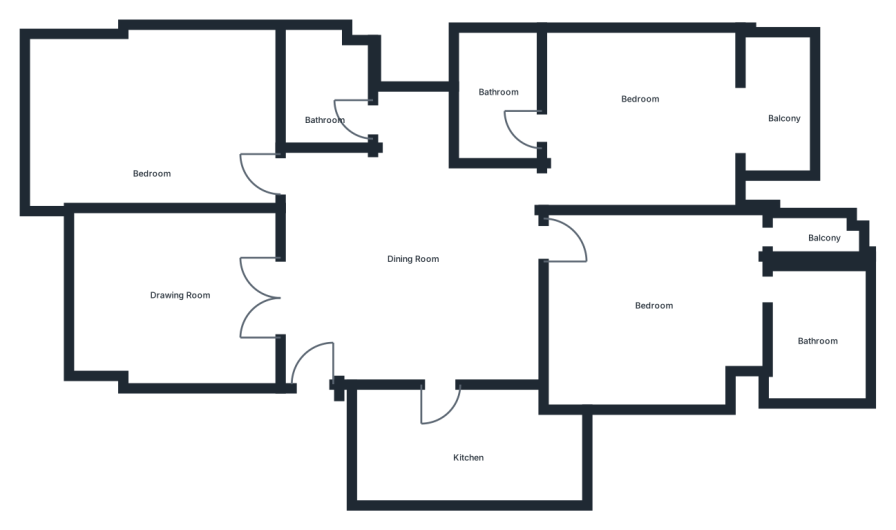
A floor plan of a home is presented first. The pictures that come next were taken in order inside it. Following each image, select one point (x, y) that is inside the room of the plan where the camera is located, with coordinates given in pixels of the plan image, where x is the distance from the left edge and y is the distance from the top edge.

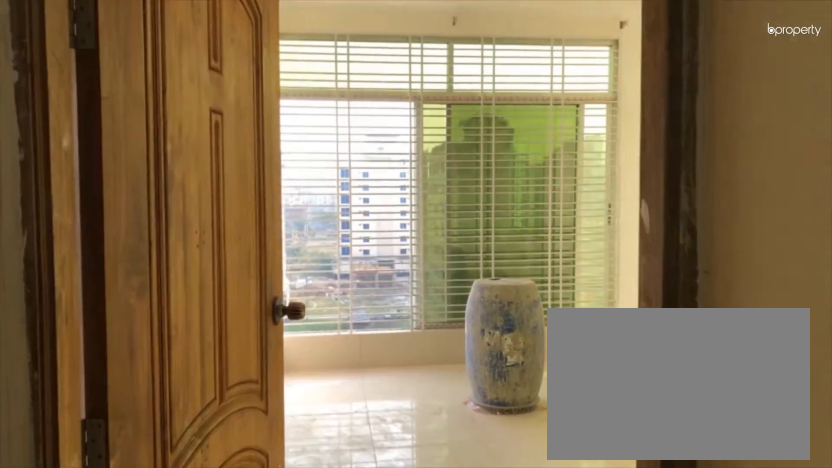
(289, 178)
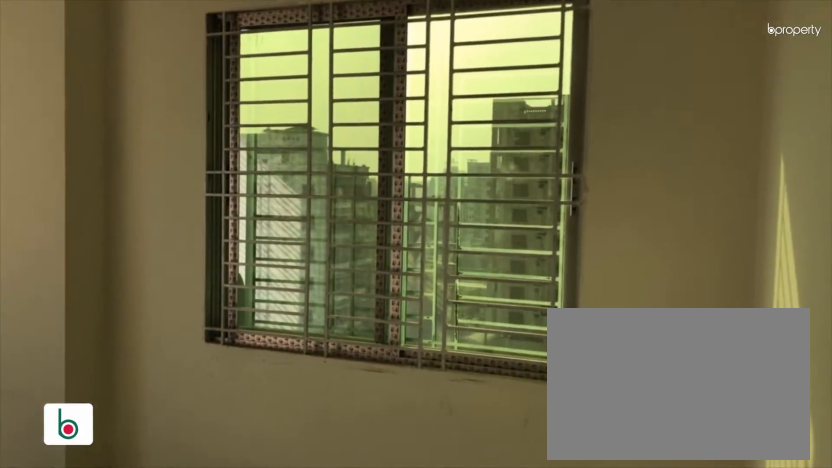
(151, 131)
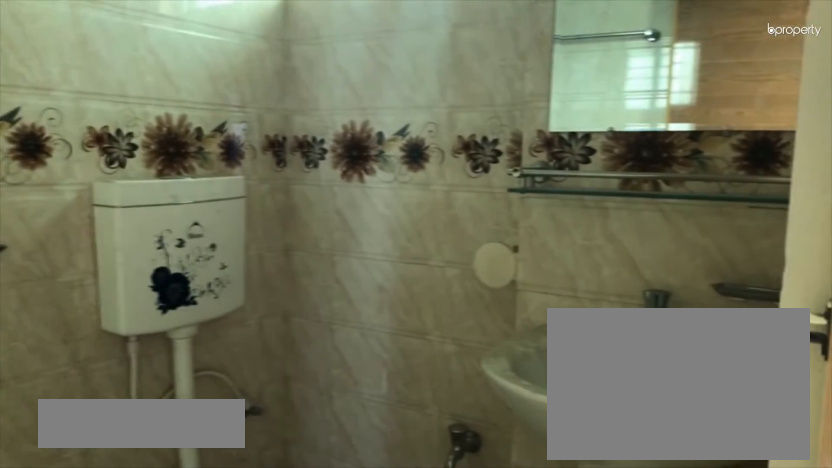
(325, 87)
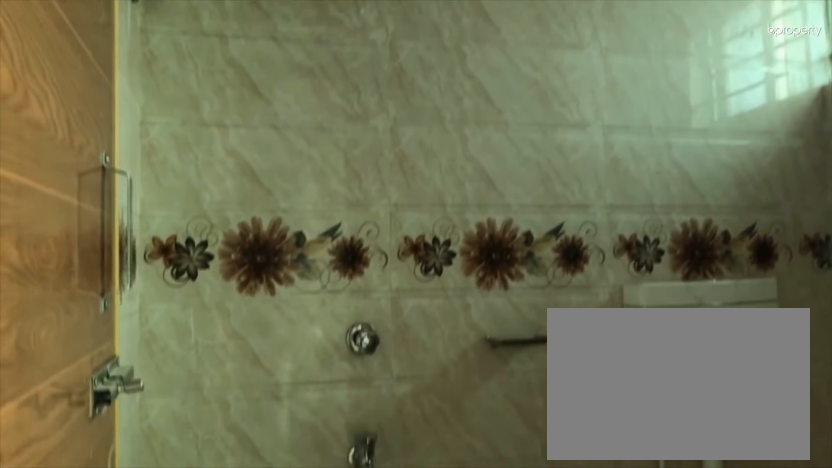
(325, 87)
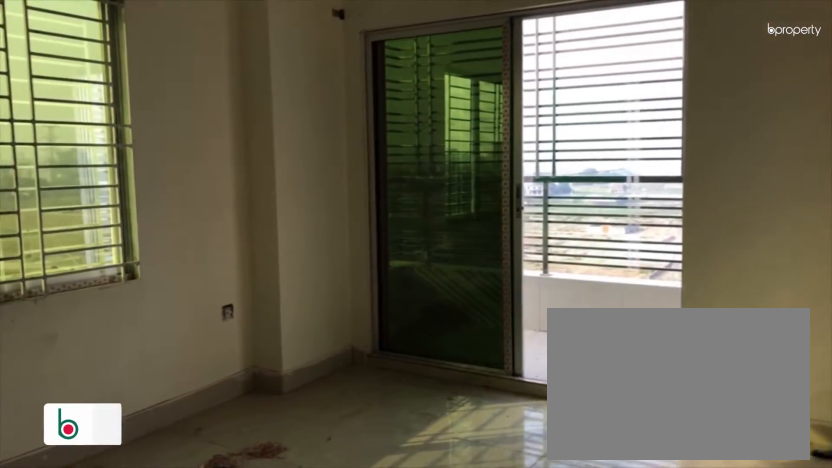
(639, 128)
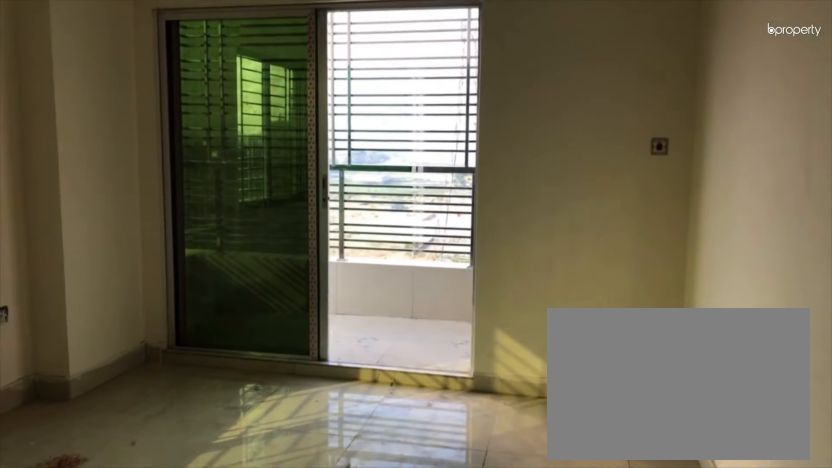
(639, 128)
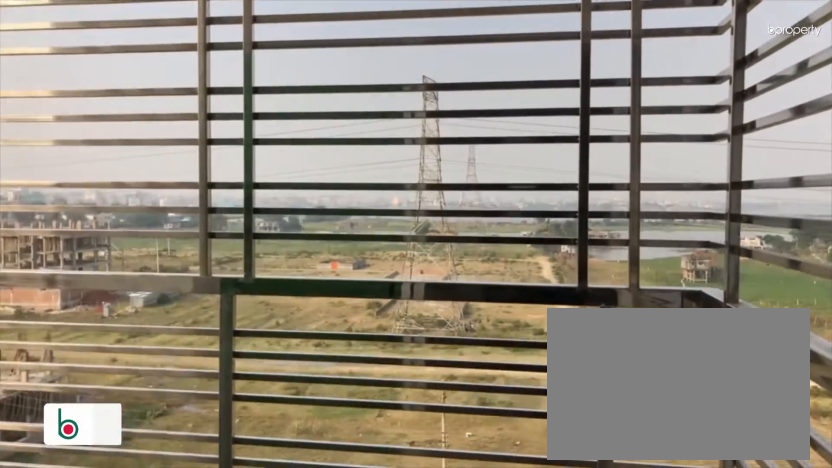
(789, 116)
